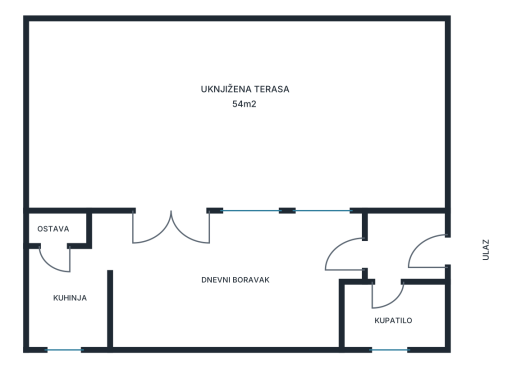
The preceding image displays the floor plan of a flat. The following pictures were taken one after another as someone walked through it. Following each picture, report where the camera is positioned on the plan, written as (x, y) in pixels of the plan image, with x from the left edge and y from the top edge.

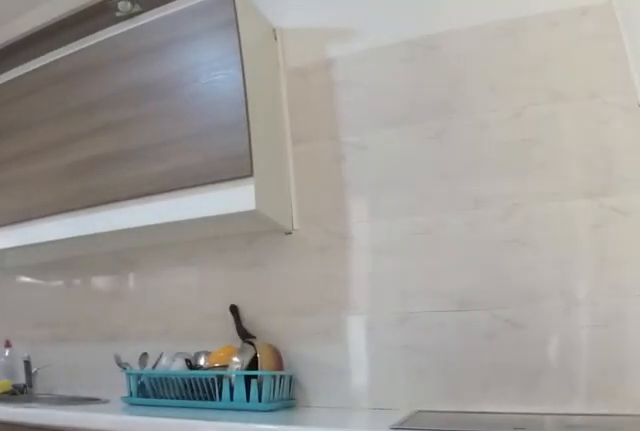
(91, 240)
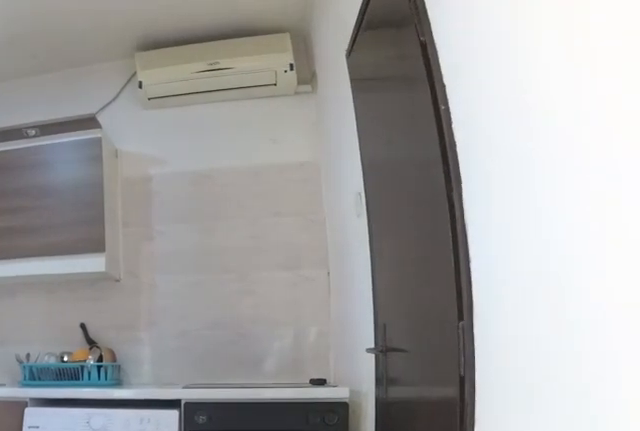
(133, 248)
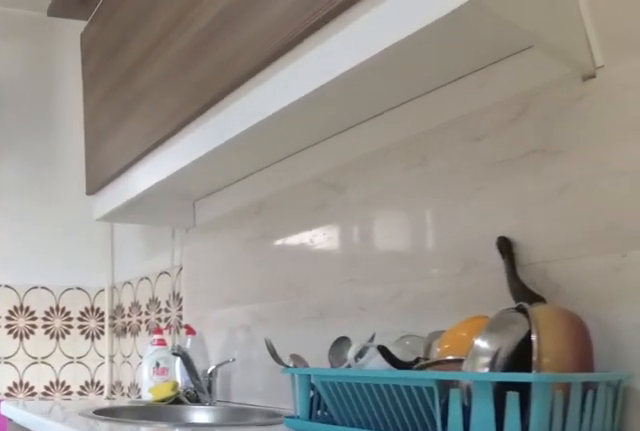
(71, 238)
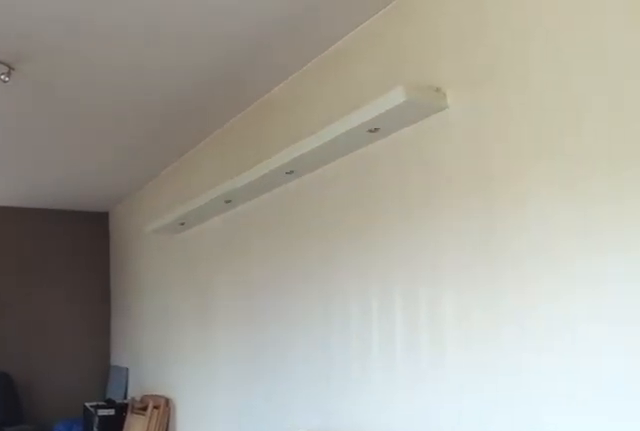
(130, 251)
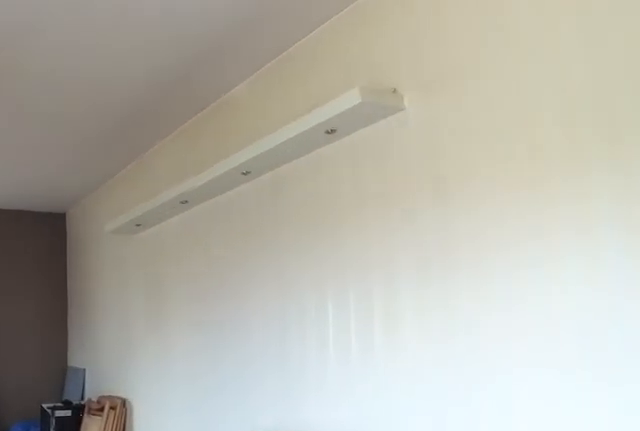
(137, 251)
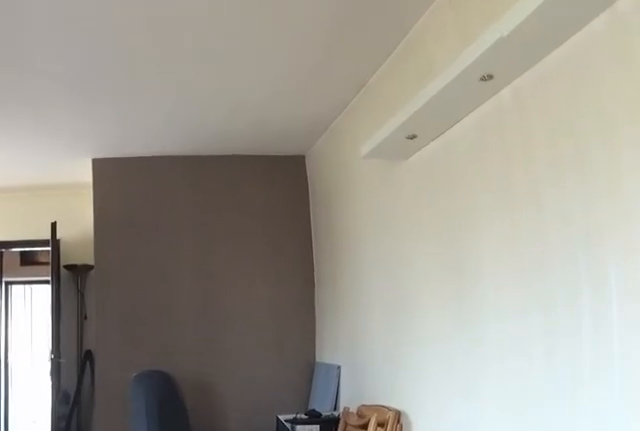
(152, 264)
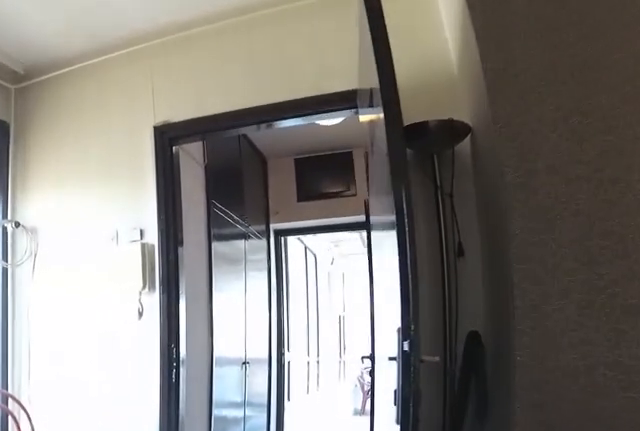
(250, 271)
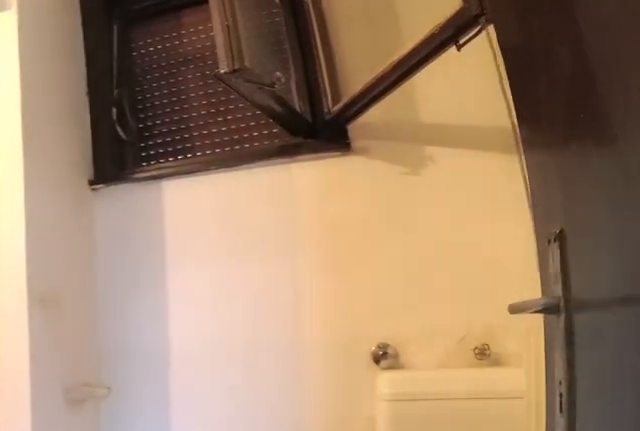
(357, 268)
